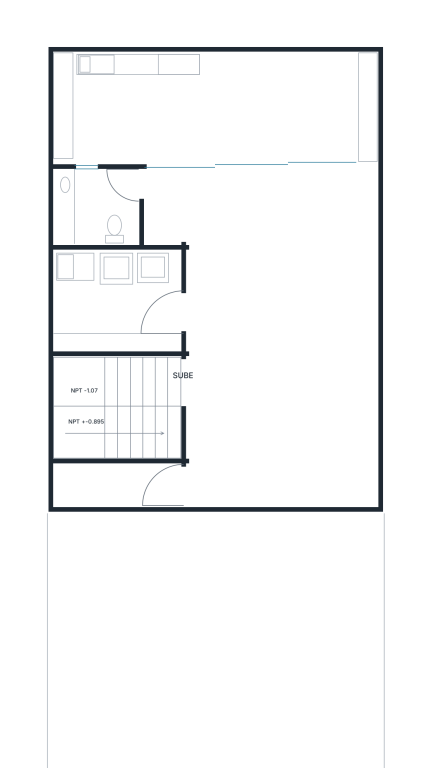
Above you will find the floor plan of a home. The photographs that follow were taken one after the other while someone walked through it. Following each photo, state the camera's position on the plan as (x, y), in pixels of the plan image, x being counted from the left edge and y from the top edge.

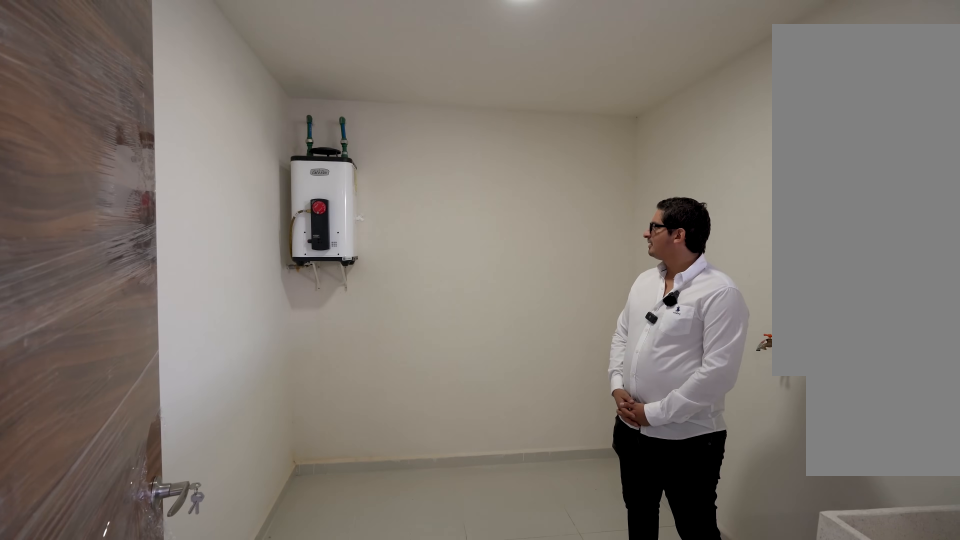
(85, 316)
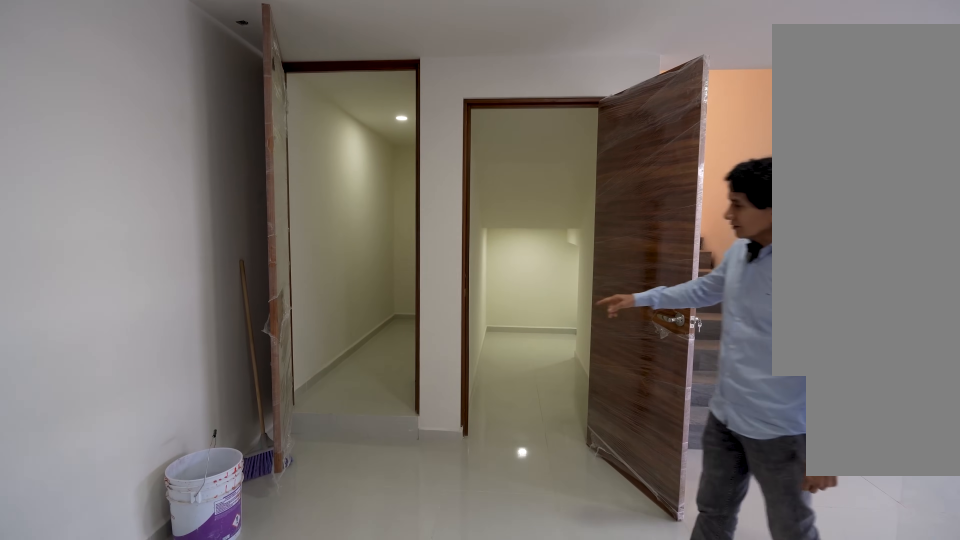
(274, 472)
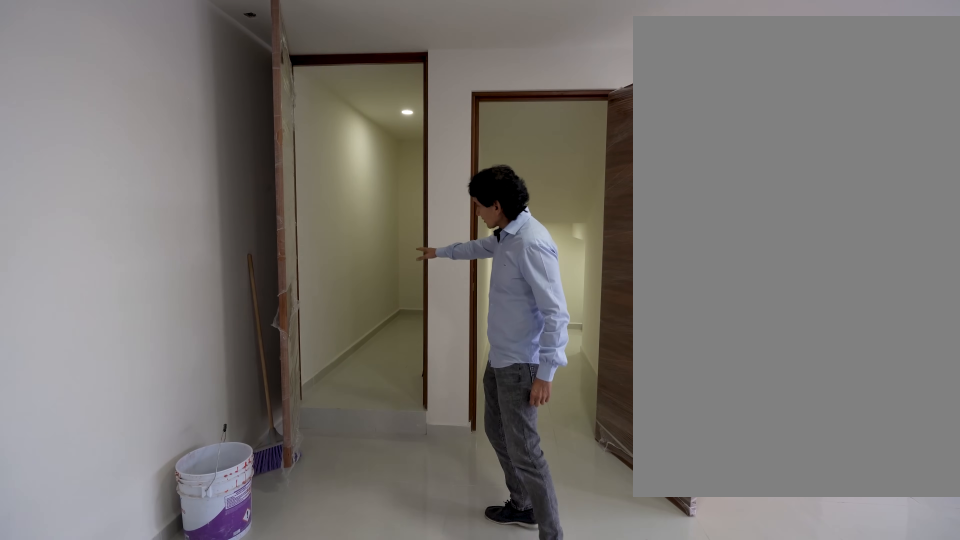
(274, 472)
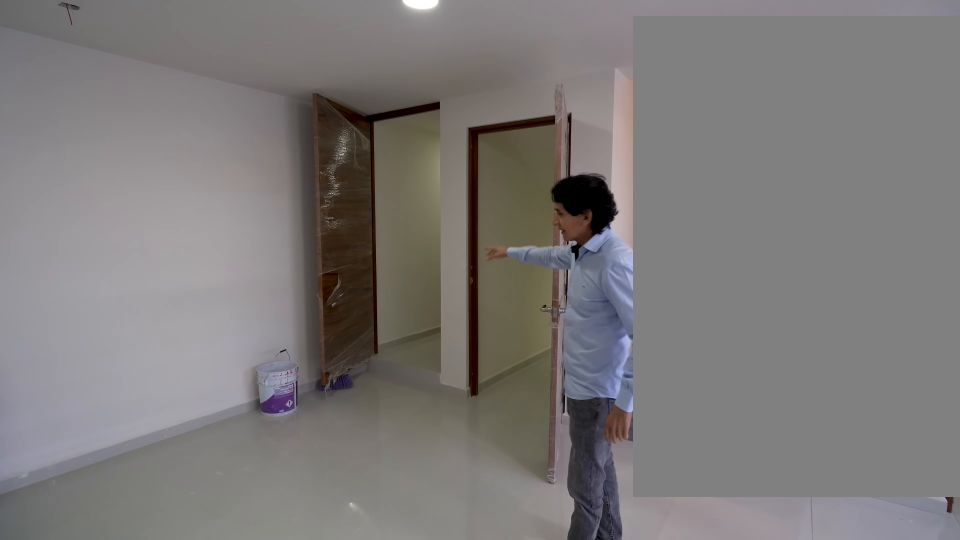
(335, 350)
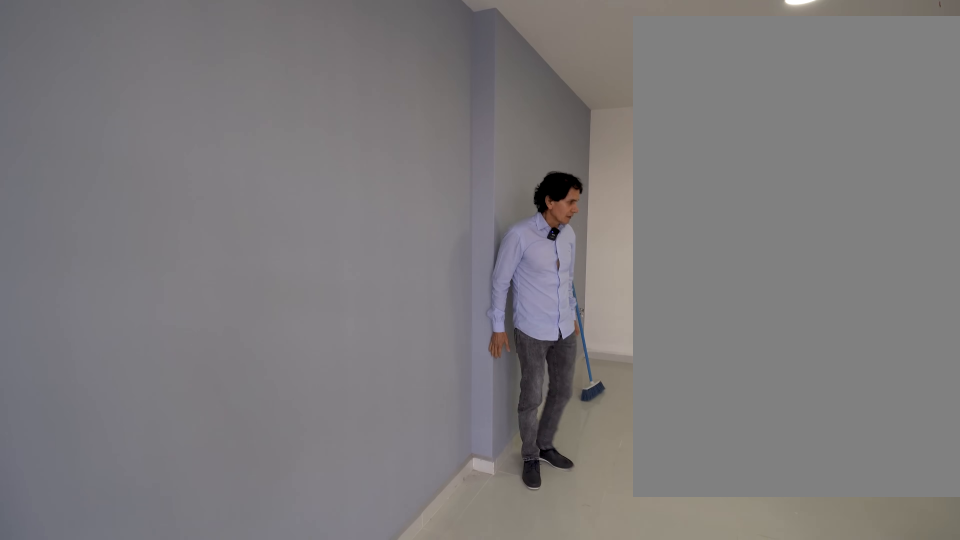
(333, 336)
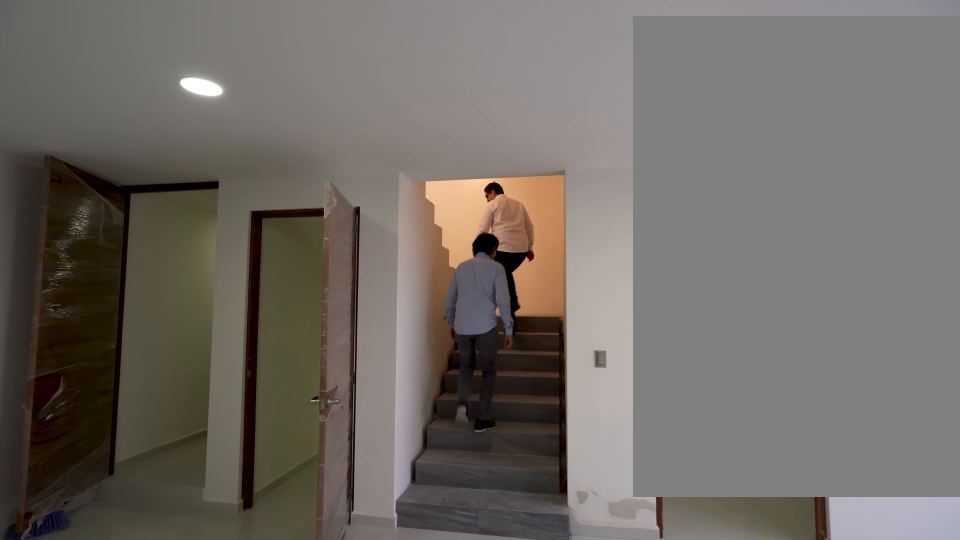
(228, 375)
